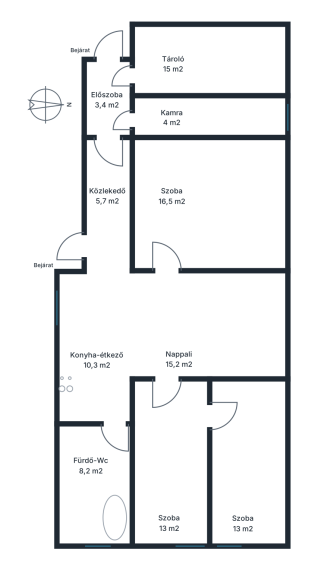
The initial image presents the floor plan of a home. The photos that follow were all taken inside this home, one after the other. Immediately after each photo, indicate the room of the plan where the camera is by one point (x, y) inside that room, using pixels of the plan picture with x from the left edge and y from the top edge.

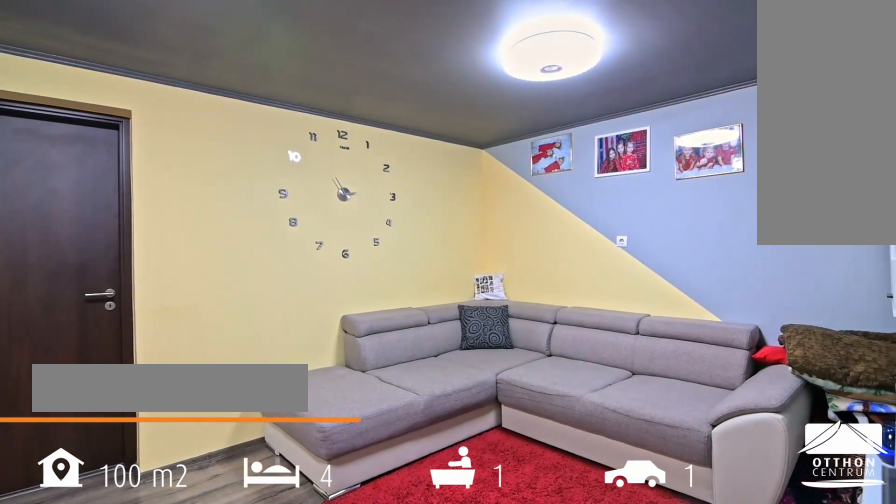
(220, 331)
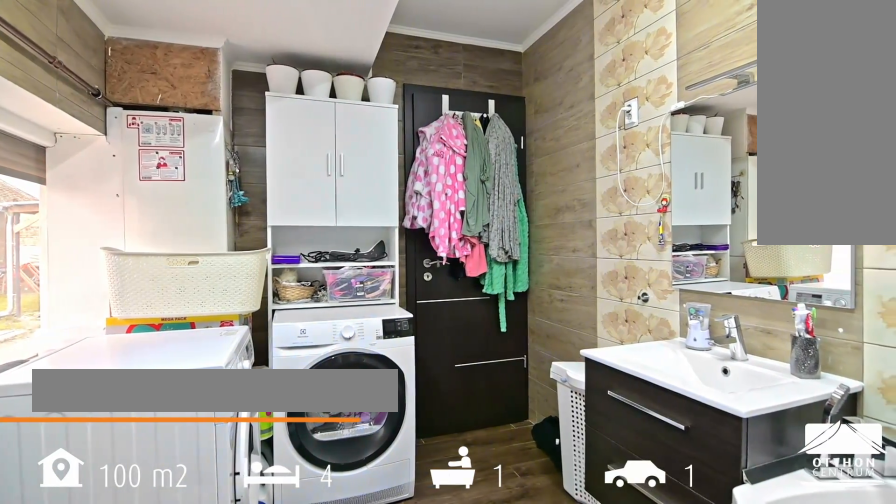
(96, 503)
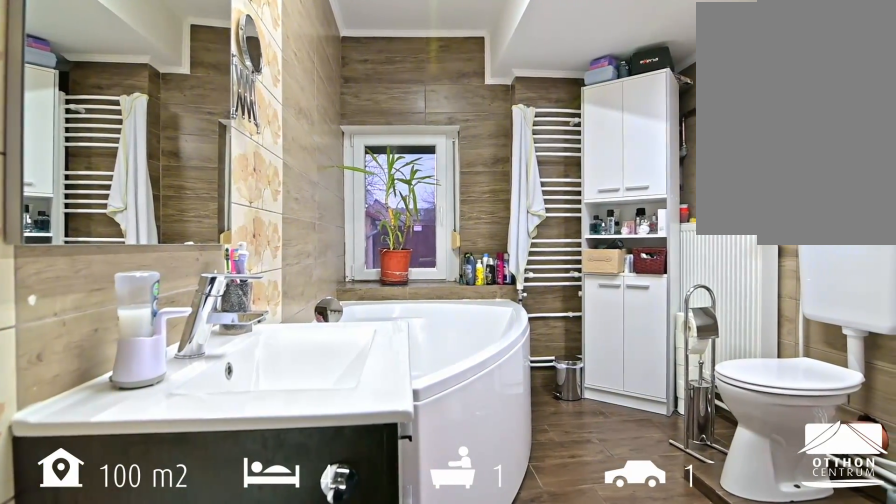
(96, 503)
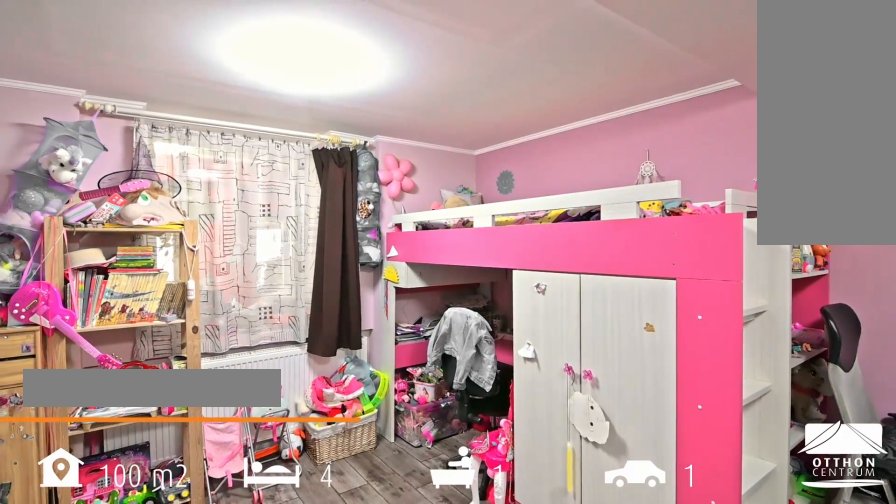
(199, 201)
